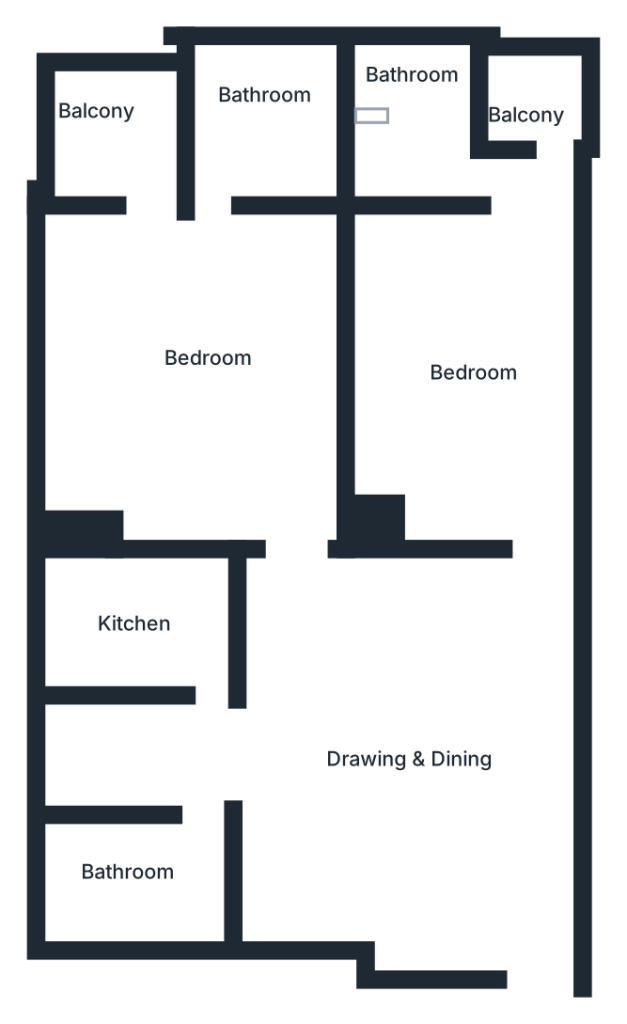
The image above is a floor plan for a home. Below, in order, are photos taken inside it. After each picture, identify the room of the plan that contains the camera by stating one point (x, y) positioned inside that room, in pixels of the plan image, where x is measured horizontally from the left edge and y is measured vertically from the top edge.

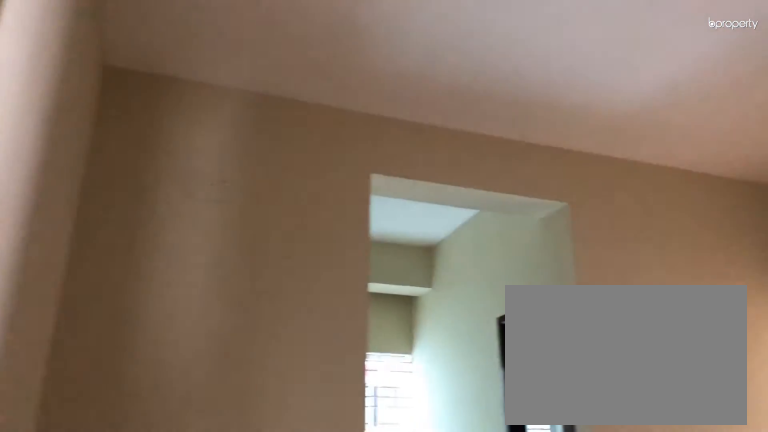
(428, 749)
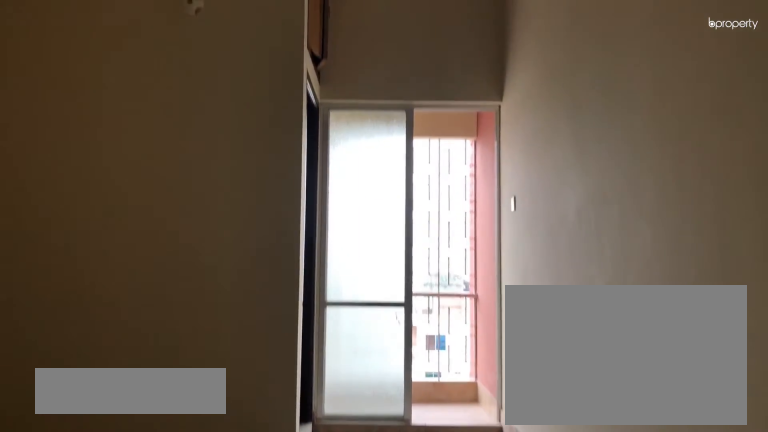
(492, 350)
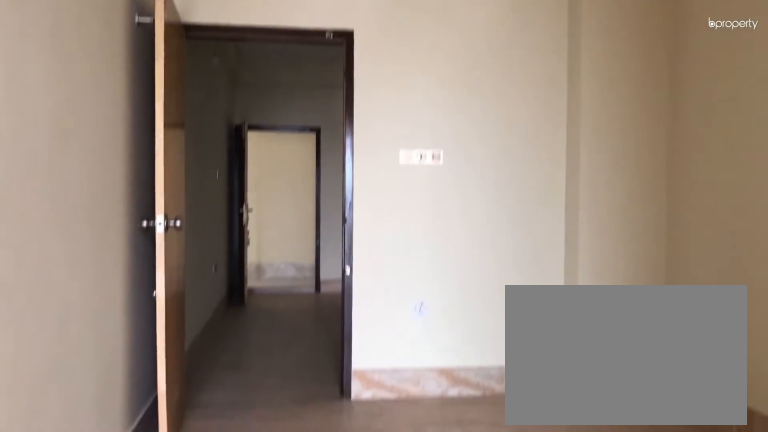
(492, 350)
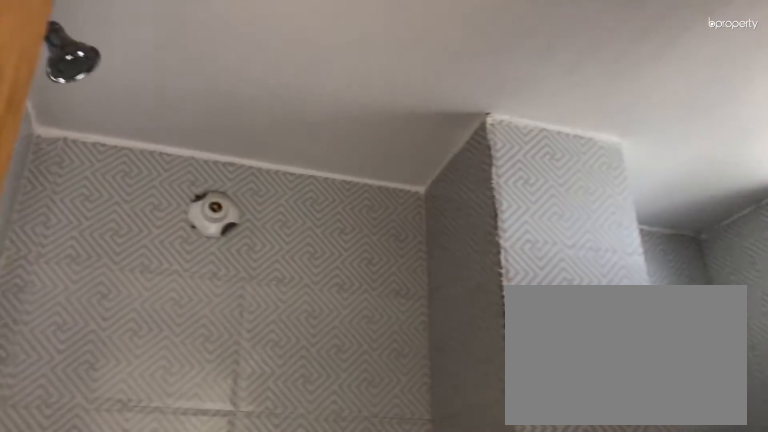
(424, 136)
